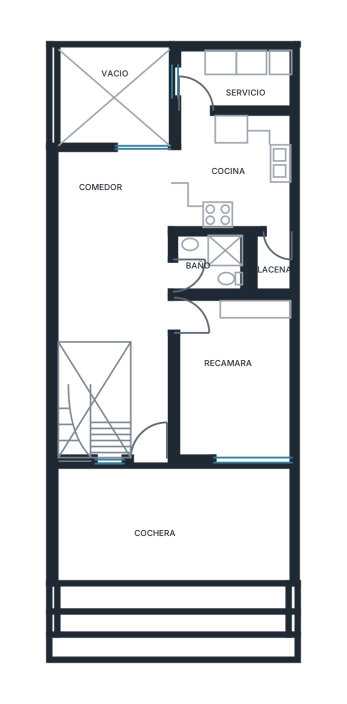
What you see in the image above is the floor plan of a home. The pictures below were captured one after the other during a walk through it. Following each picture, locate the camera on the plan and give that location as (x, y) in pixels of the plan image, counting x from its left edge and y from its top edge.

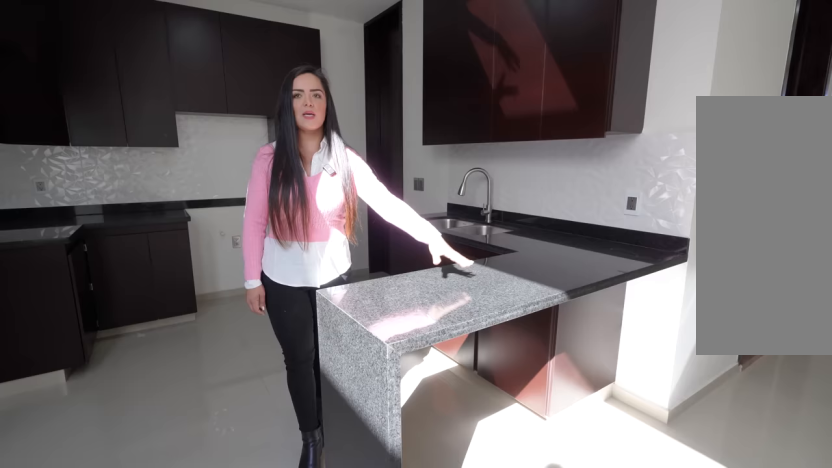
(148, 206)
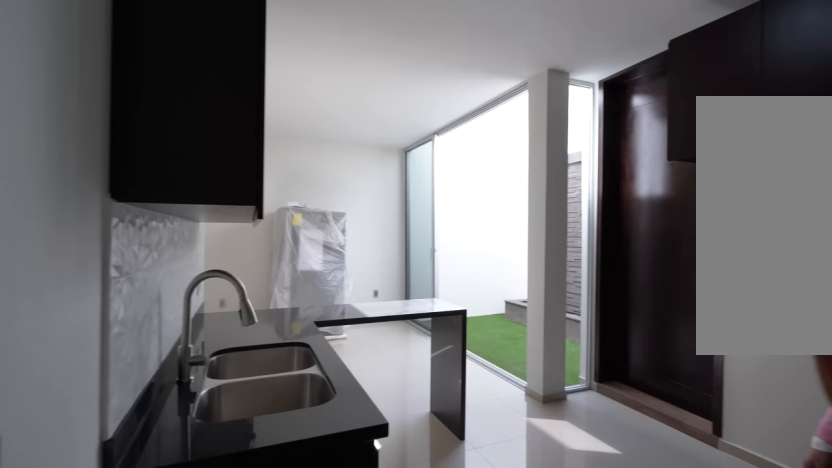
(267, 222)
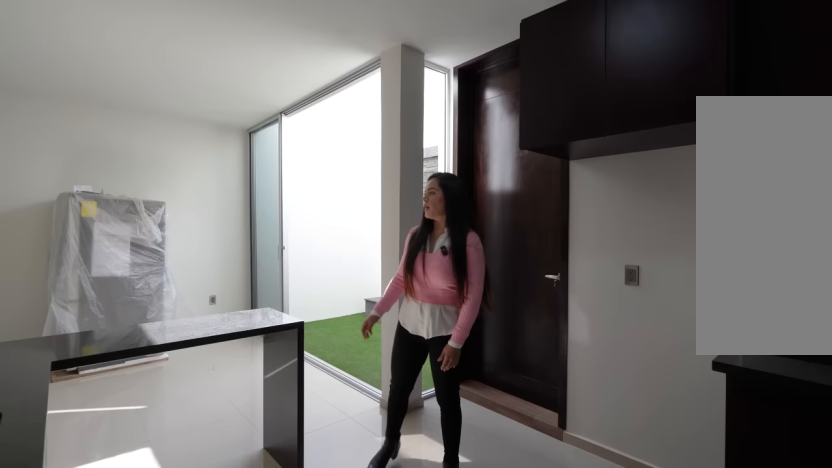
(275, 219)
